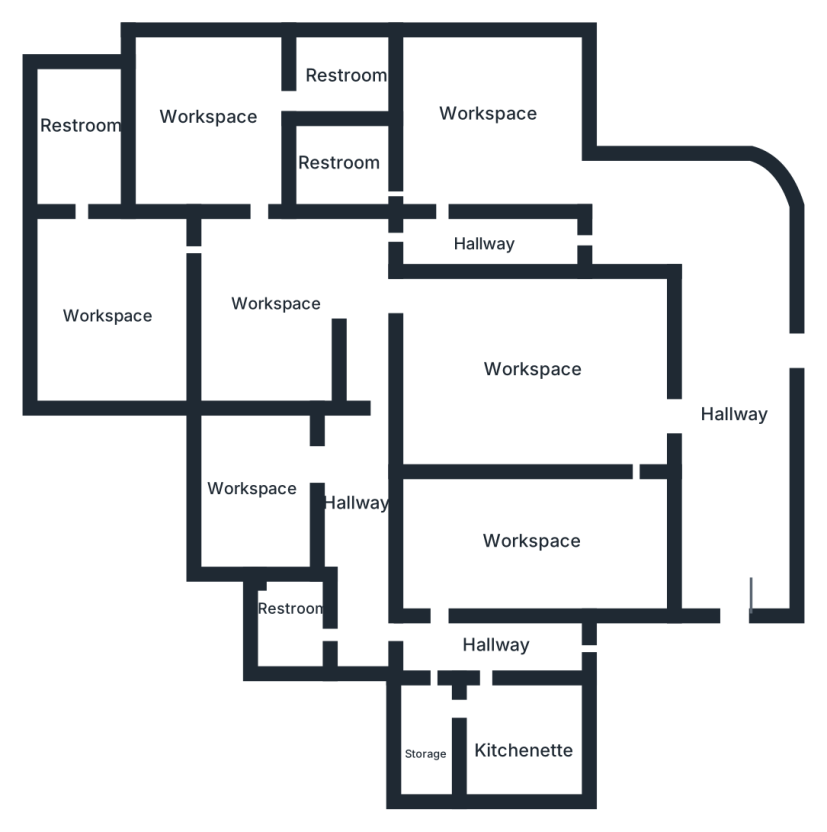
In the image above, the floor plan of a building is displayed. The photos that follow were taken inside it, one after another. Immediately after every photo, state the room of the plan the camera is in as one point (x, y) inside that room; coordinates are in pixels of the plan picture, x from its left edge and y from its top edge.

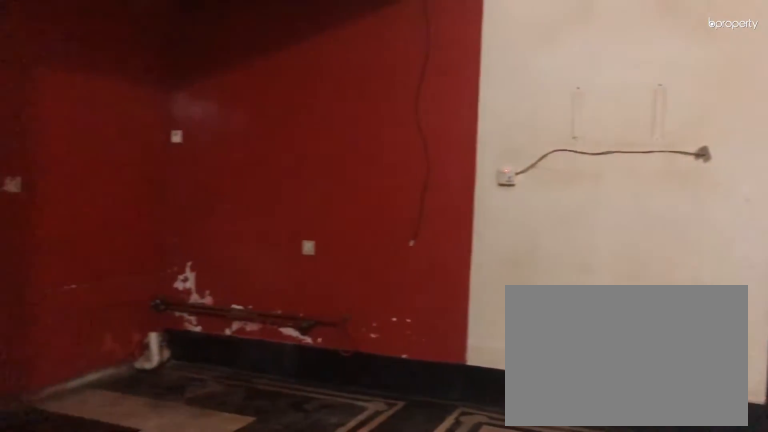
(285, 318)
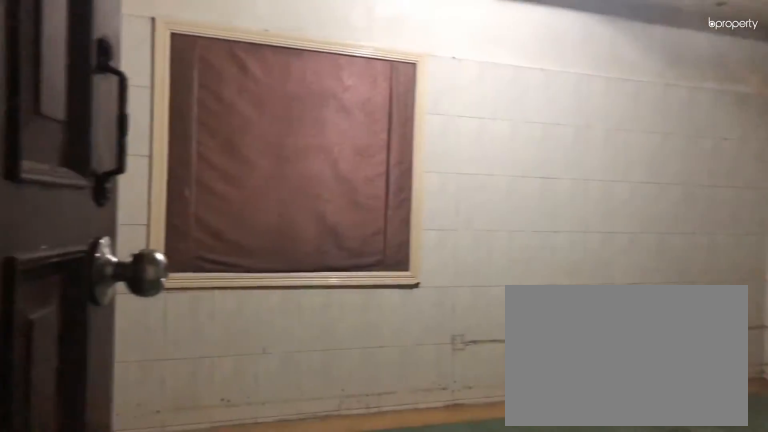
(110, 303)
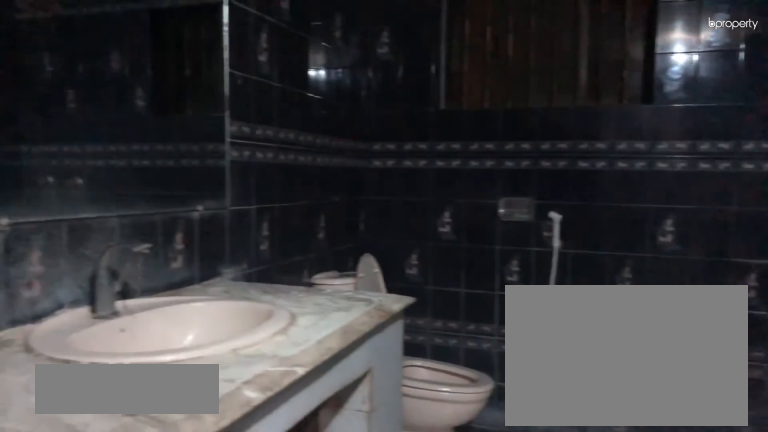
(77, 132)
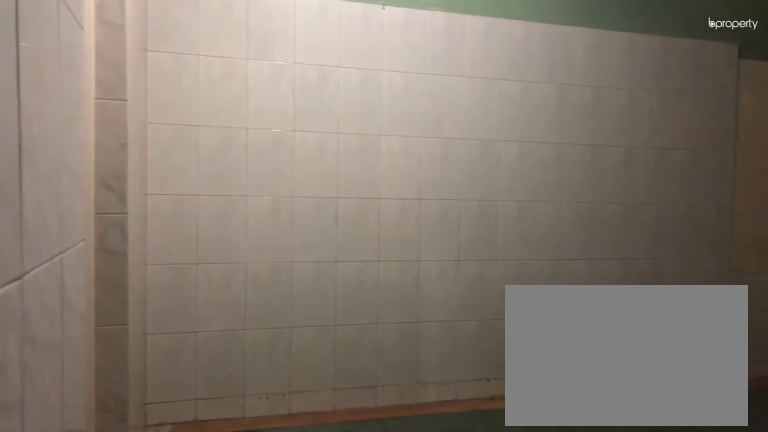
(215, 123)
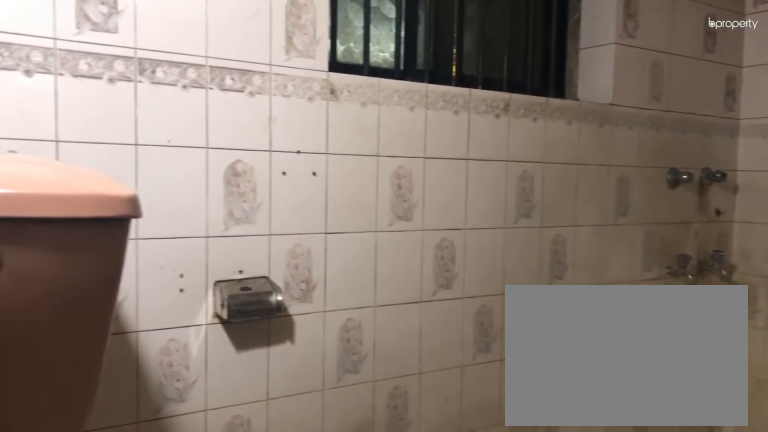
(345, 73)
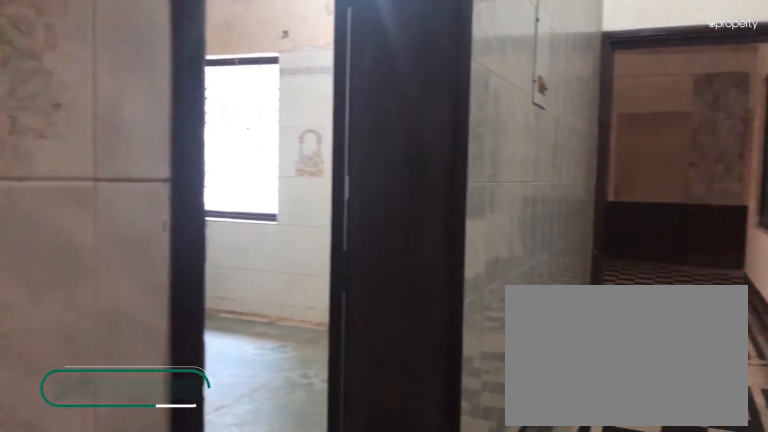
(473, 242)
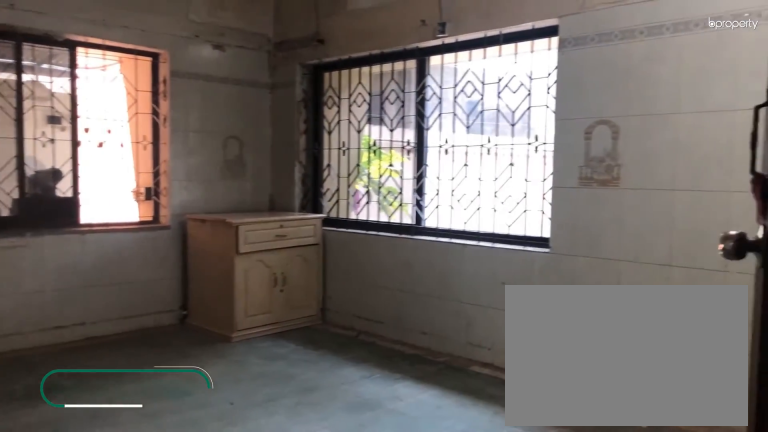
(483, 121)
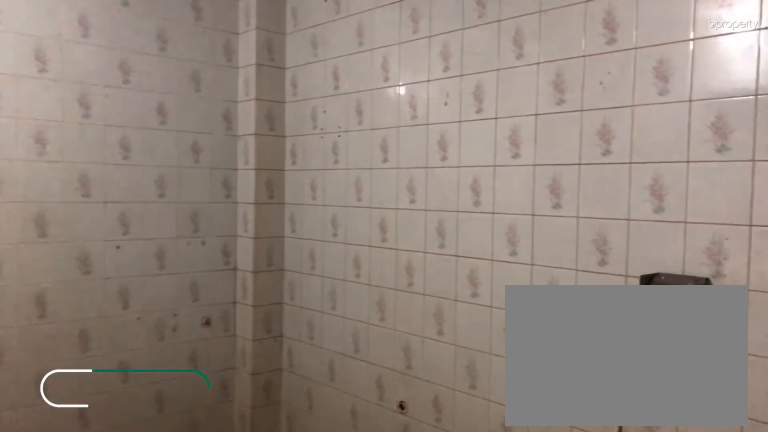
(340, 164)
